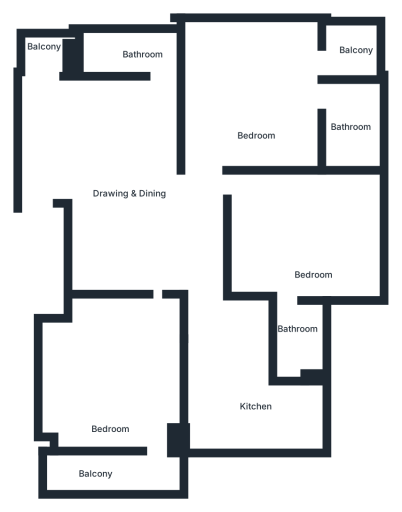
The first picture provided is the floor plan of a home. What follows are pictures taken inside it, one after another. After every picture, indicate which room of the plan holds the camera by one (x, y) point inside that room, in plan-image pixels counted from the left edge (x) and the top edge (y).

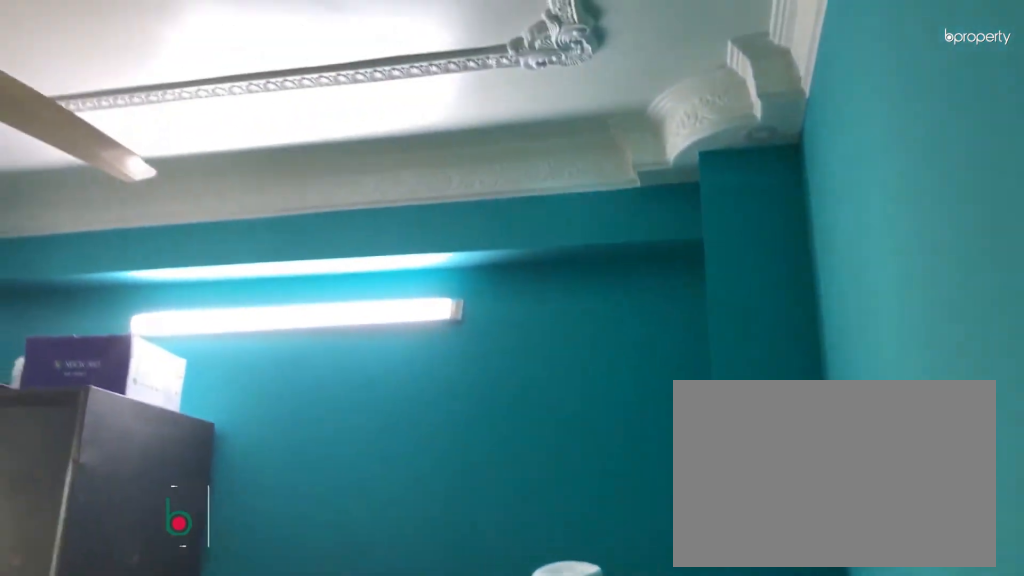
(121, 384)
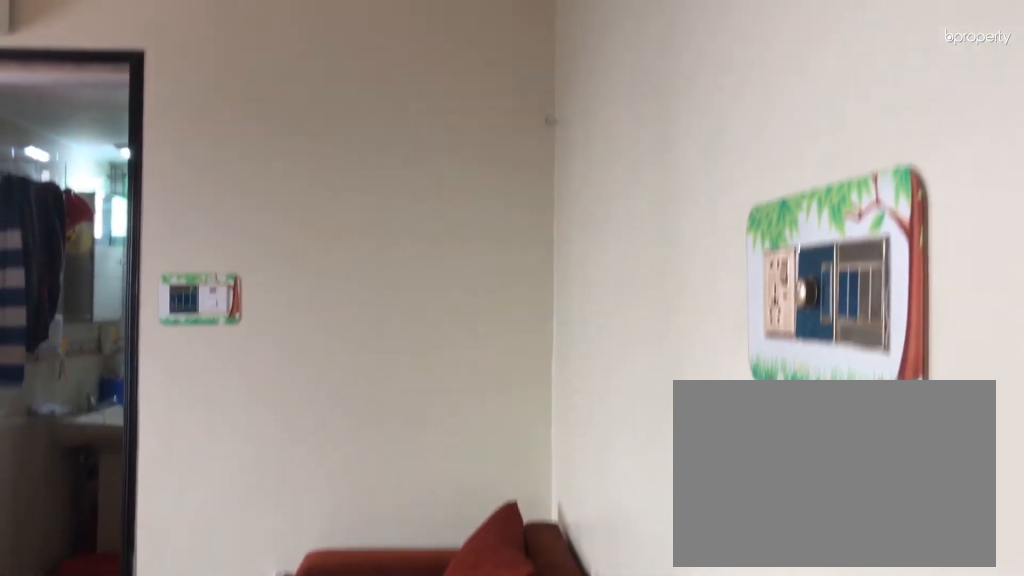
(257, 101)
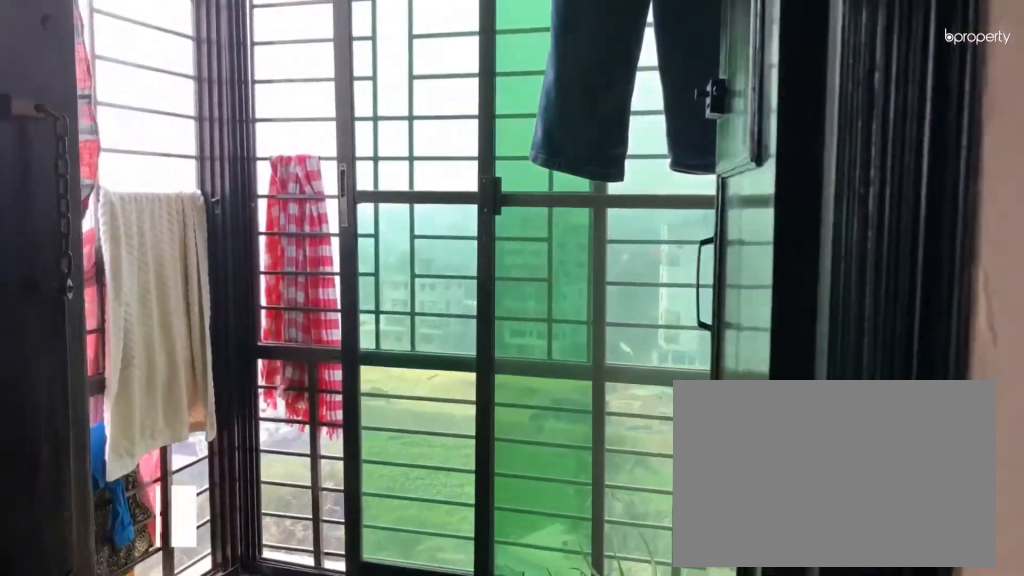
(357, 53)
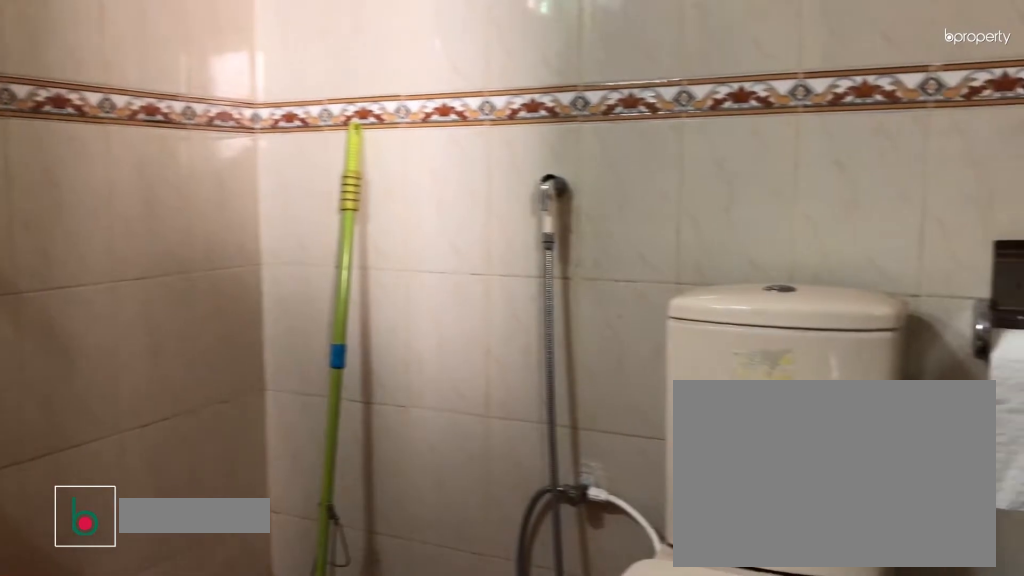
(351, 122)
